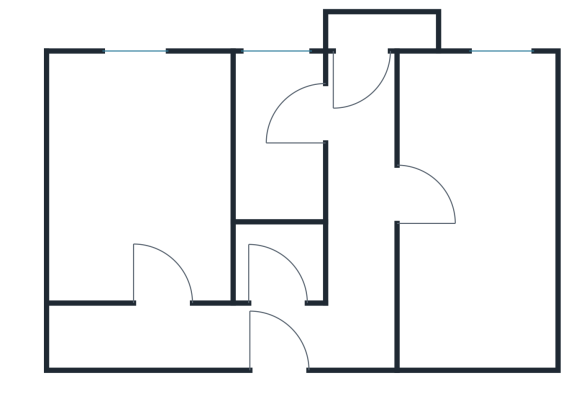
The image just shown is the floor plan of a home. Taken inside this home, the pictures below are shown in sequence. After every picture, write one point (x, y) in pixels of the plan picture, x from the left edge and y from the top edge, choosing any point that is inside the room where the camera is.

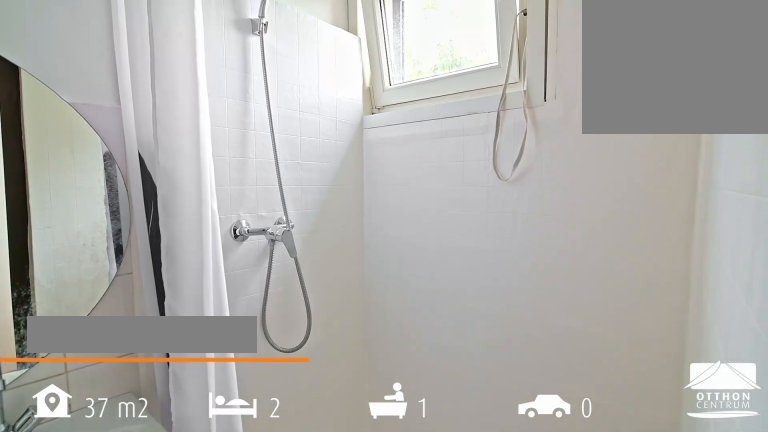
(278, 116)
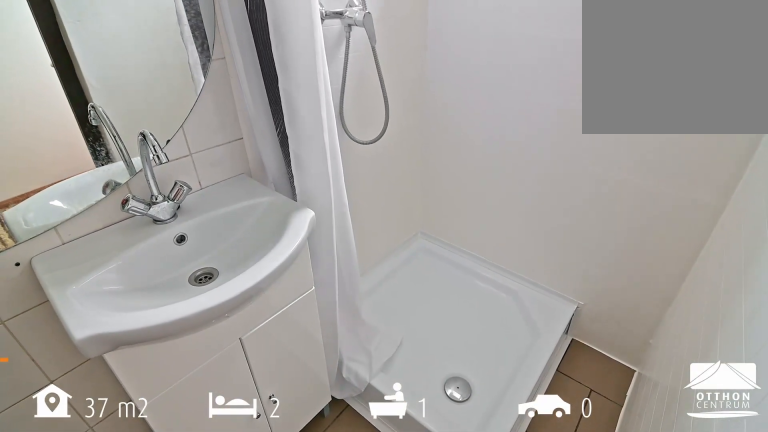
(278, 116)
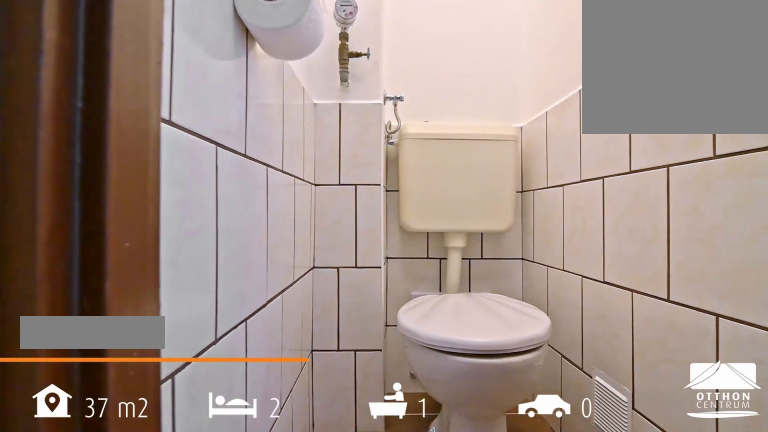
(278, 266)
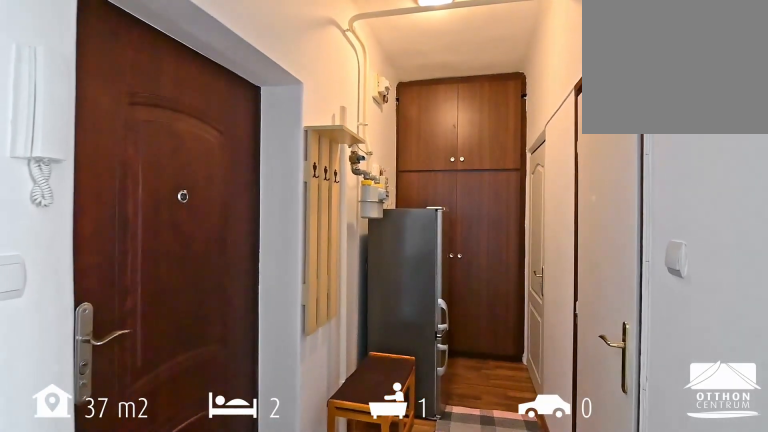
(280, 351)
